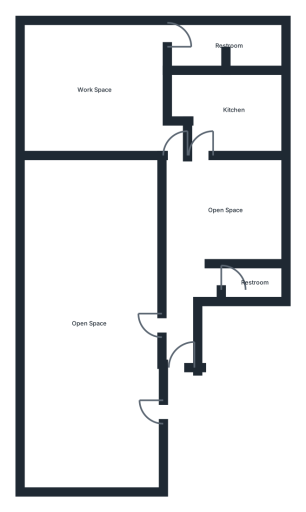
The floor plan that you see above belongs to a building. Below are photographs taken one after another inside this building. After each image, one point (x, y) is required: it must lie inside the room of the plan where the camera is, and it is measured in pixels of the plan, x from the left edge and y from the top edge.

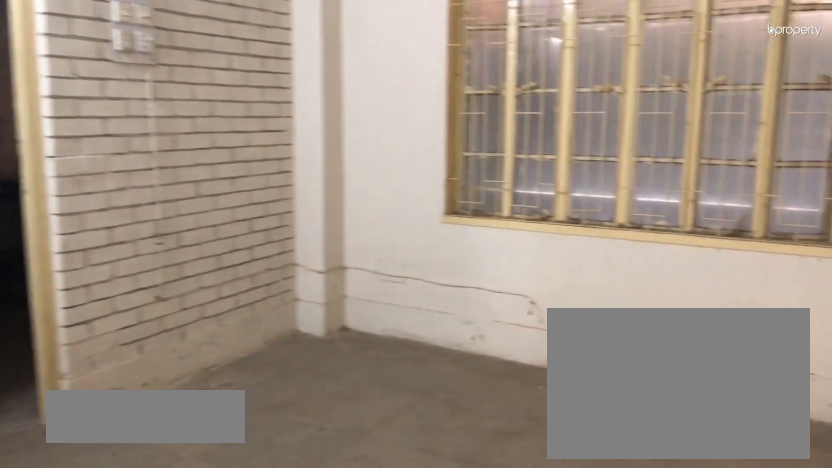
(225, 210)
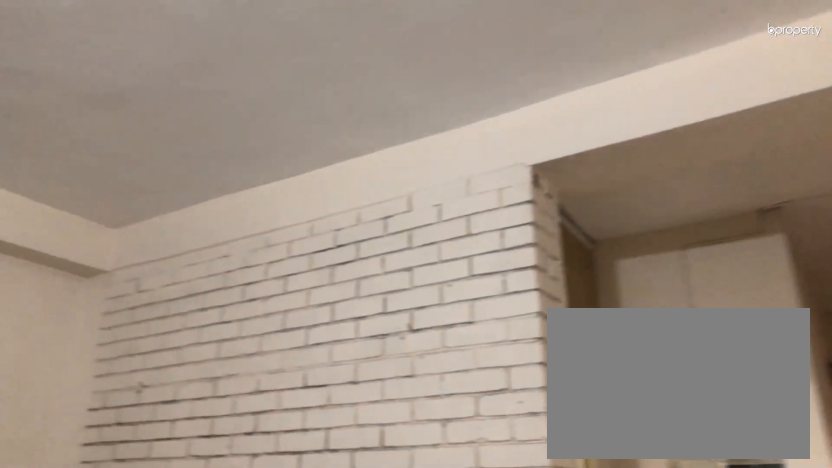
(225, 210)
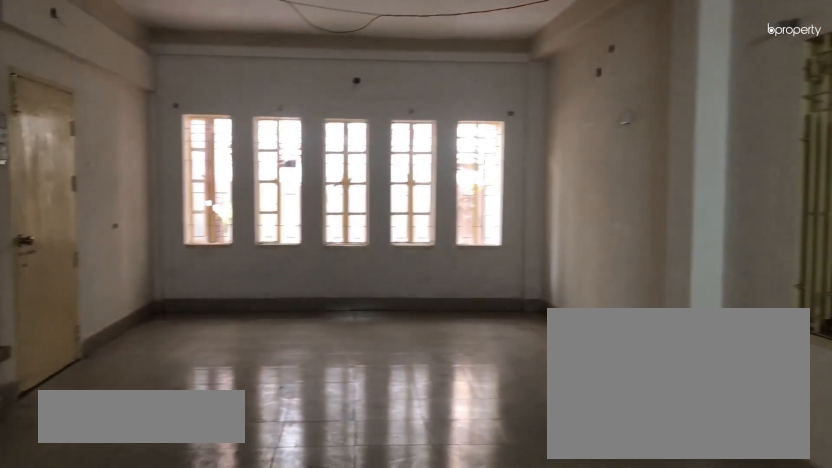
(88, 323)
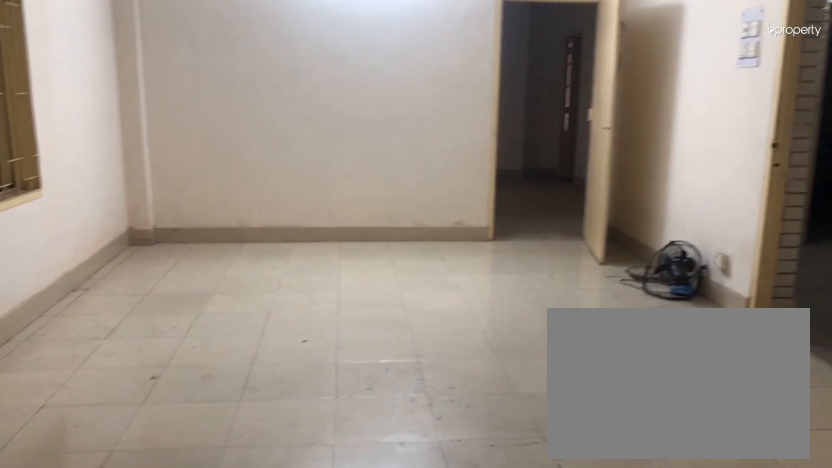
(88, 323)
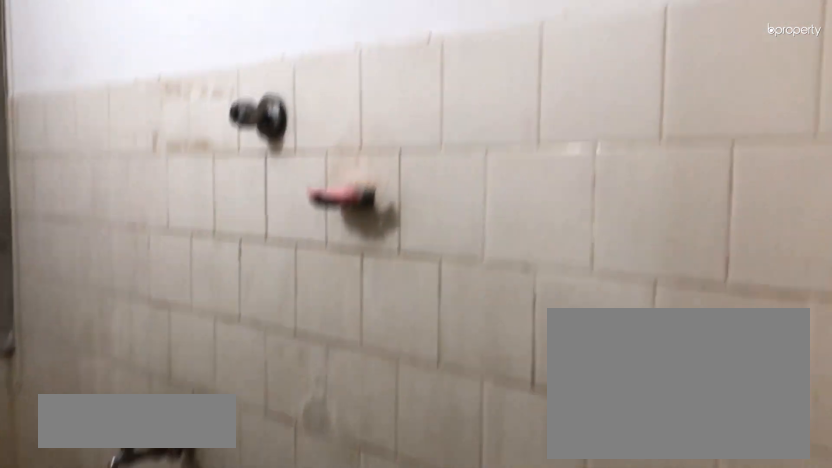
(255, 282)
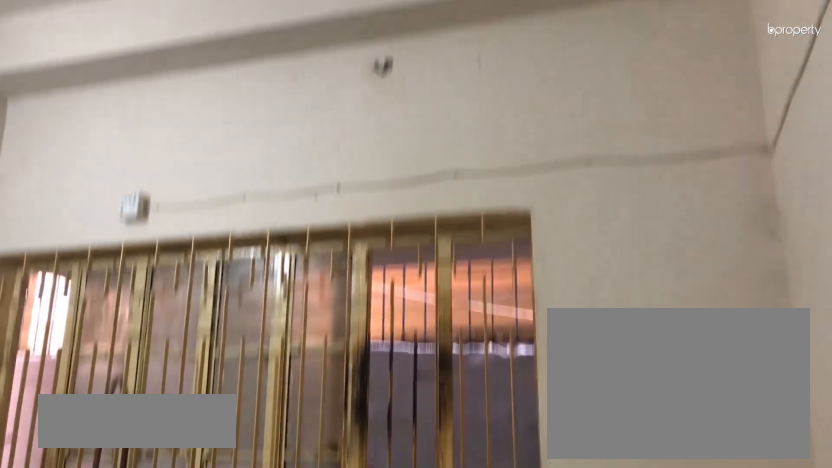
(235, 110)
